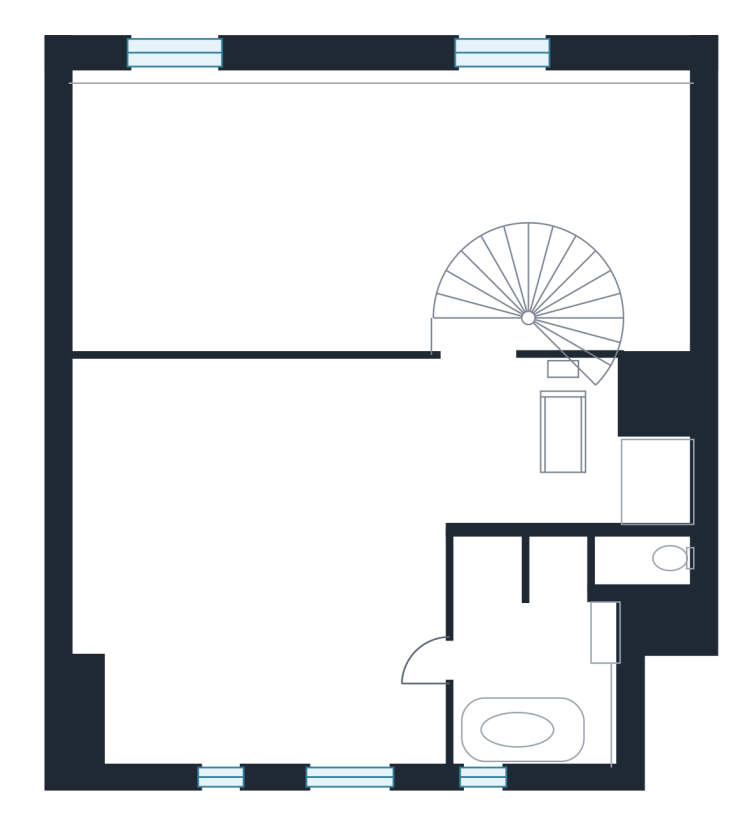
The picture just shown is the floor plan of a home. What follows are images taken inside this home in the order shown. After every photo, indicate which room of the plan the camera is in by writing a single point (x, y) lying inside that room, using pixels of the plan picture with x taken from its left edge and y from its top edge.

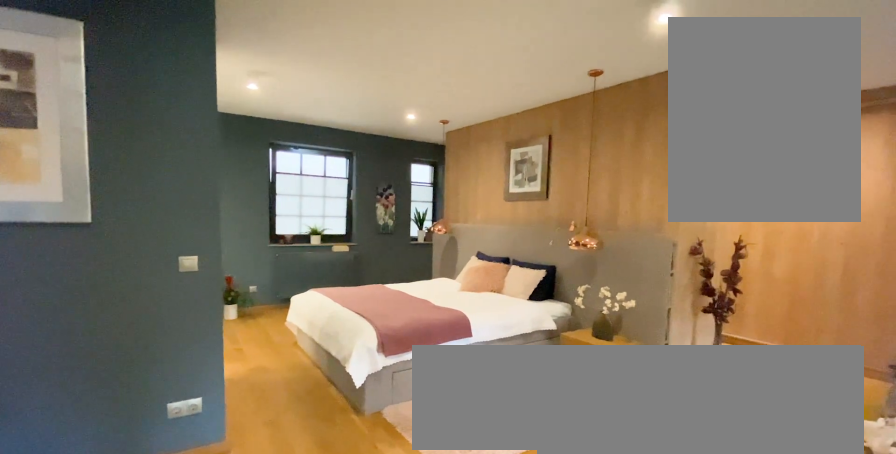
(314, 580)
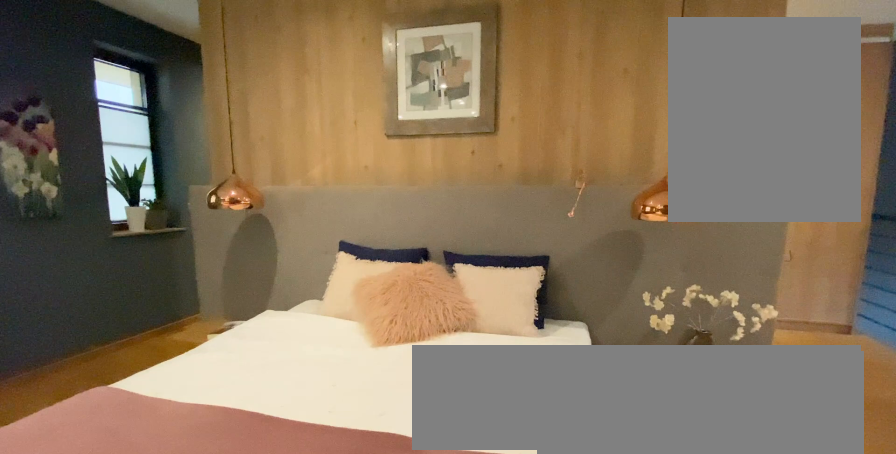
(314, 580)
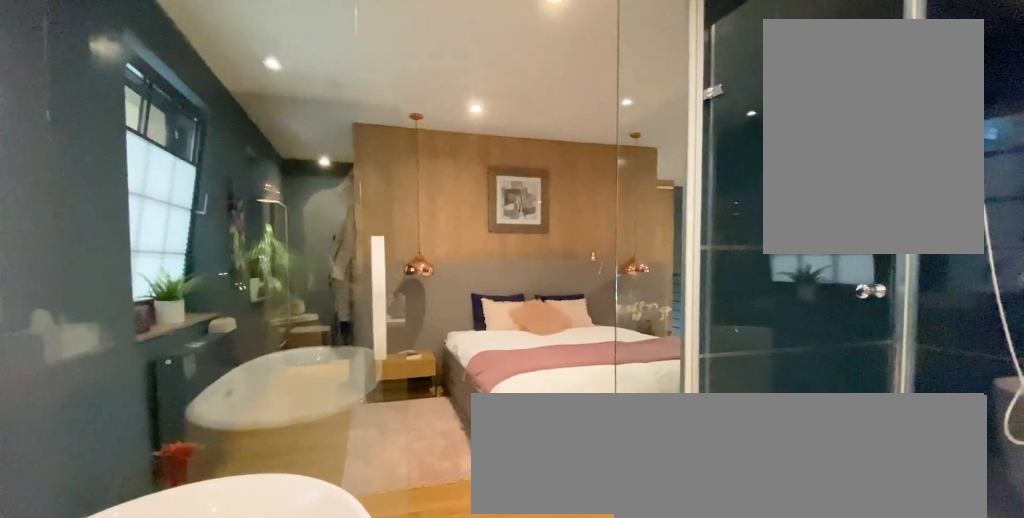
(522, 628)
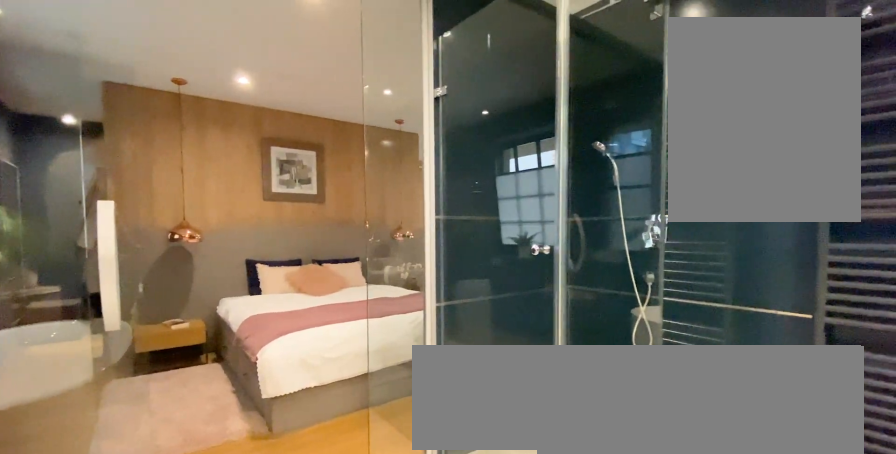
(522, 628)
